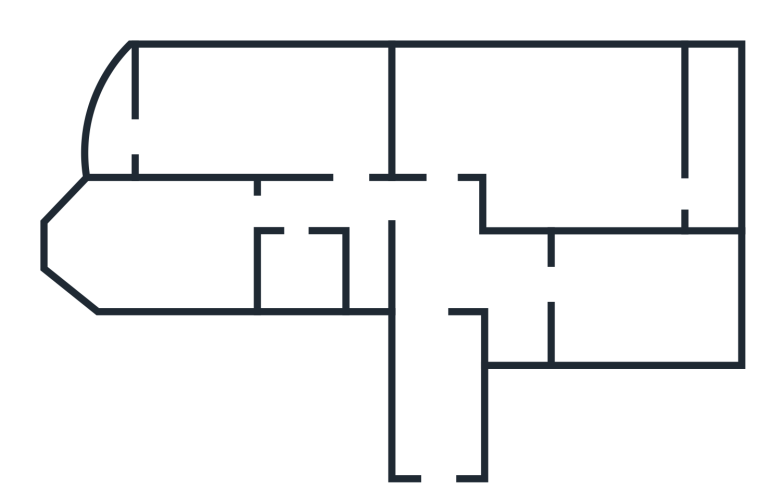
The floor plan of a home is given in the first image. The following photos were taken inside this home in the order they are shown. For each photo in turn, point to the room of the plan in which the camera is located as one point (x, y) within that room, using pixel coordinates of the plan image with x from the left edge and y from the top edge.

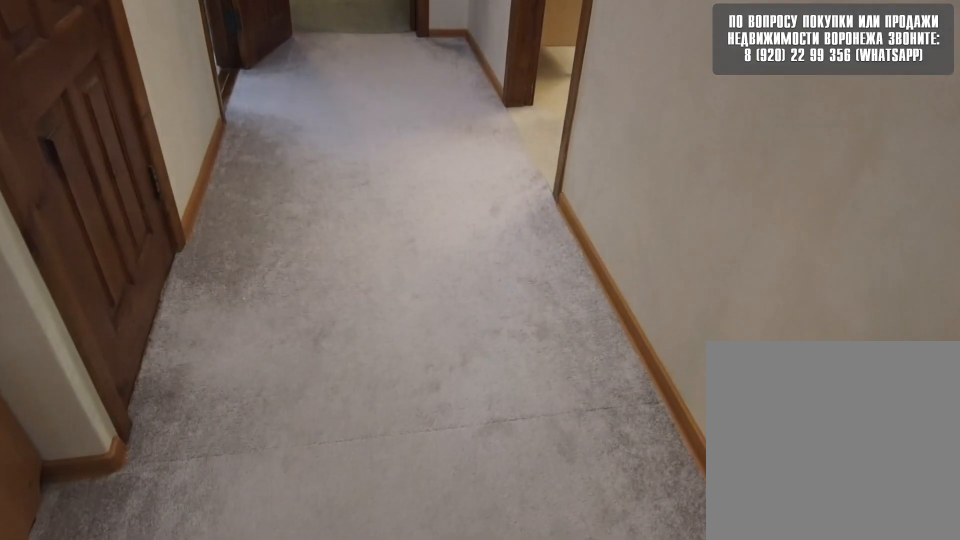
(439, 215)
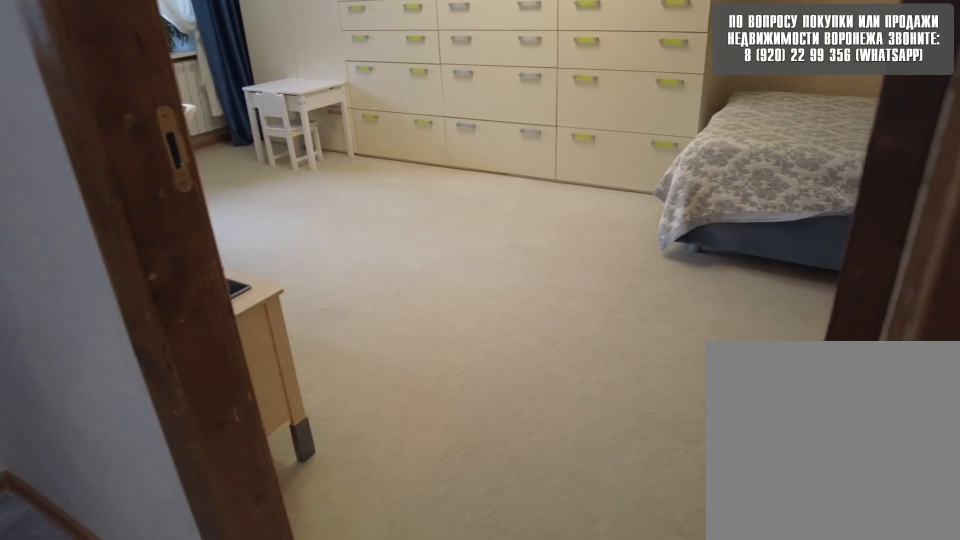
(349, 202)
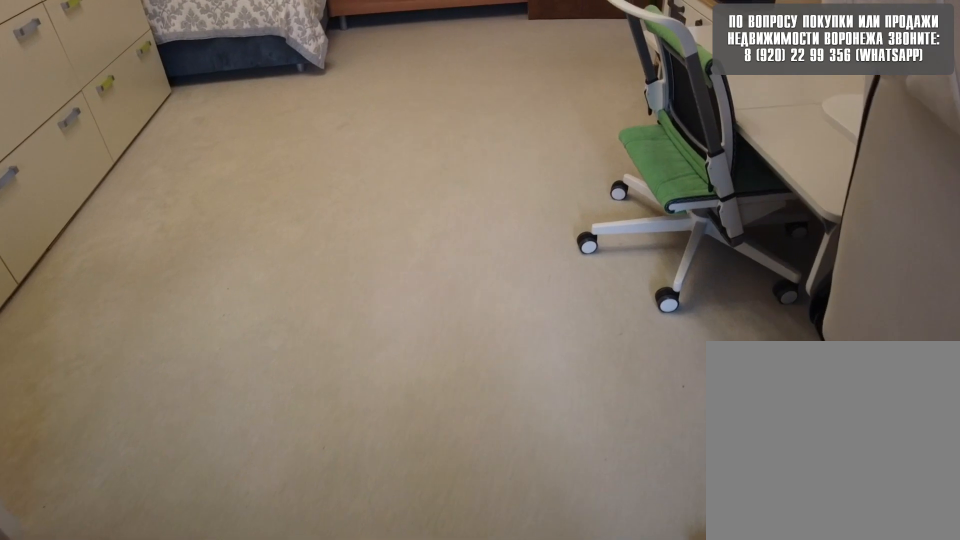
(315, 121)
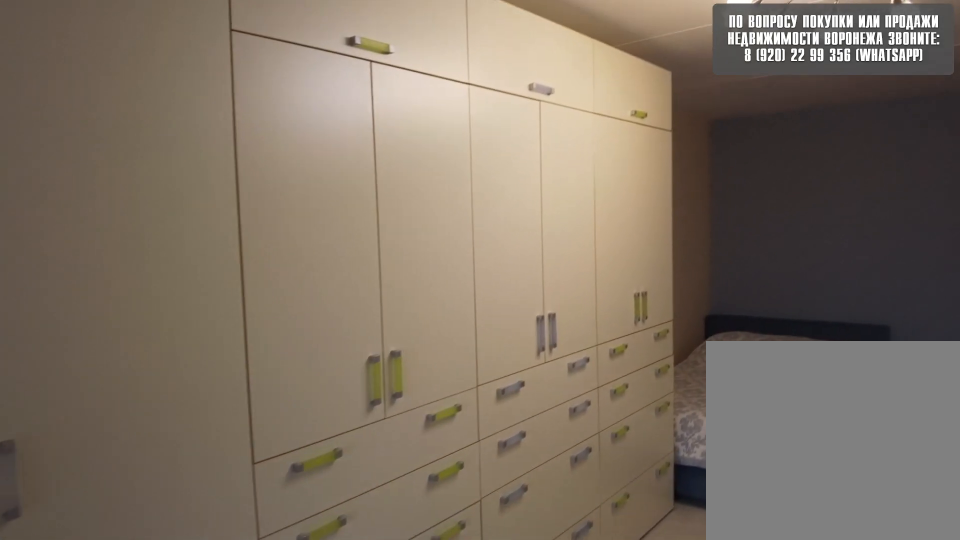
(315, 121)
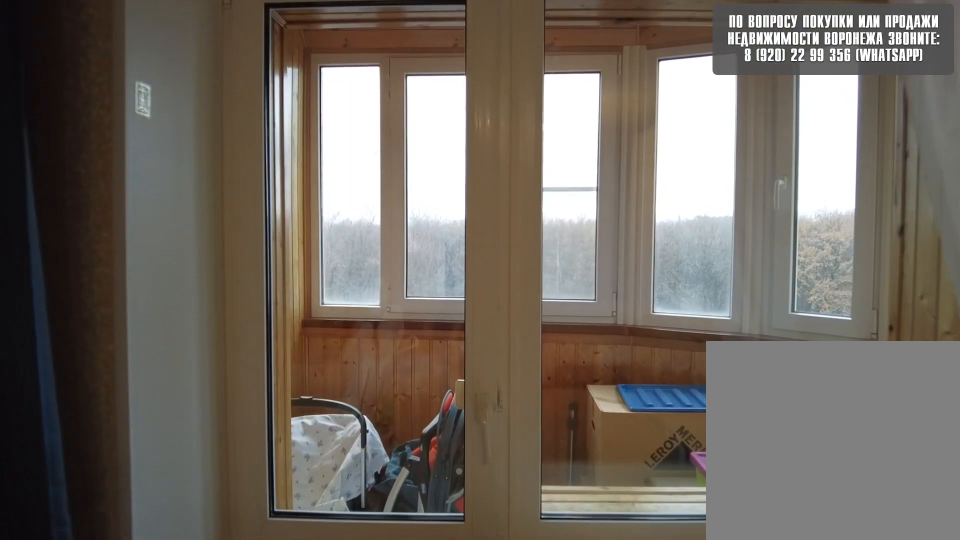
(186, 124)
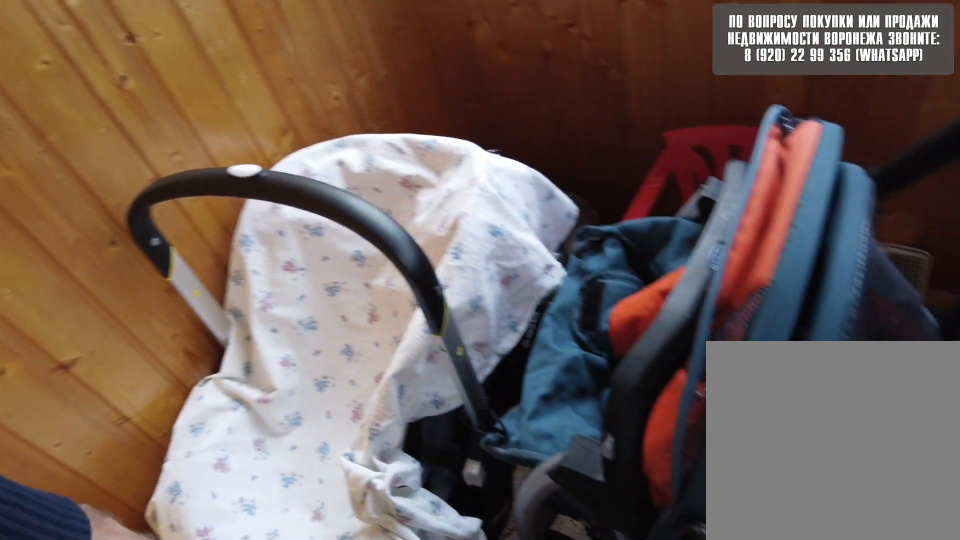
(119, 127)
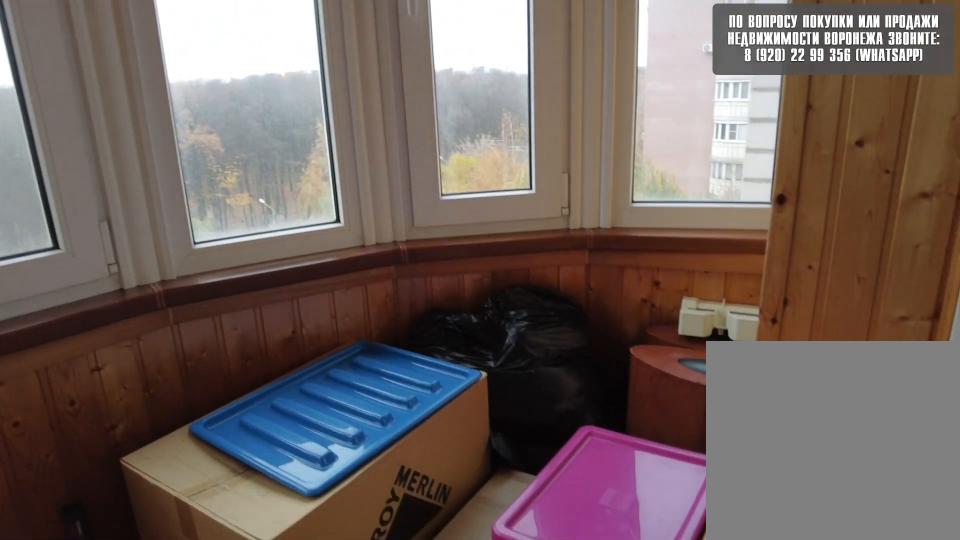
(119, 127)
